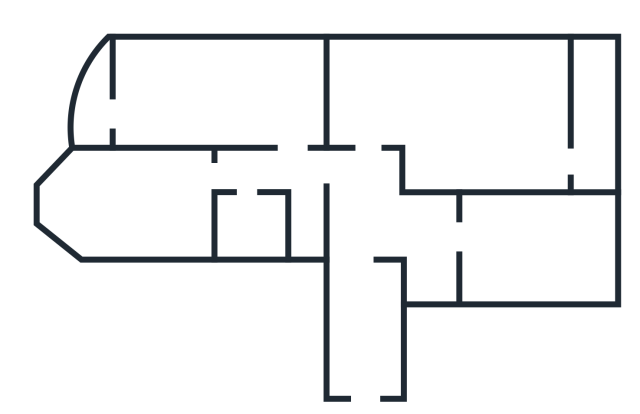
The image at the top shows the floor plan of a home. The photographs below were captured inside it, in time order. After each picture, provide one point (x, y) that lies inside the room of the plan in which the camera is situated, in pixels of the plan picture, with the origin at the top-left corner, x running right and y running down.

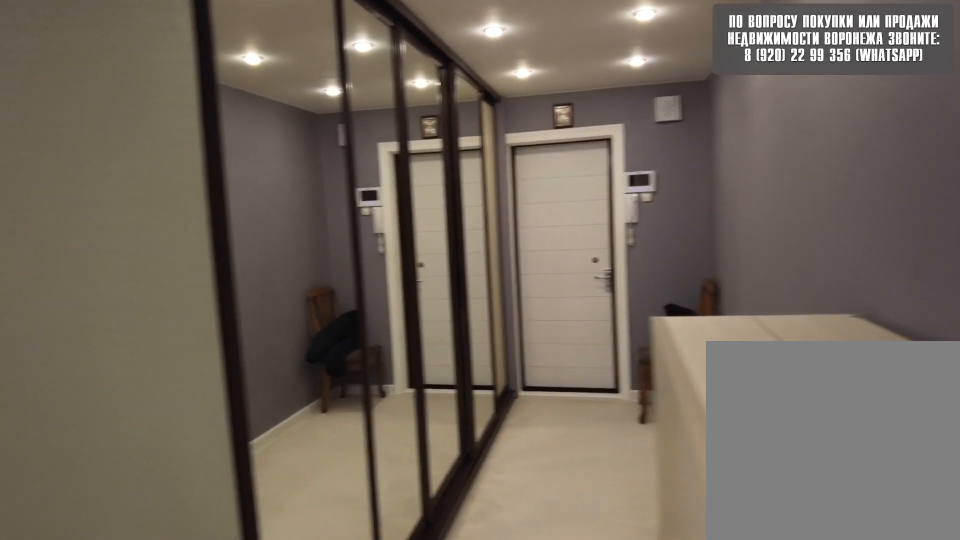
(369, 233)
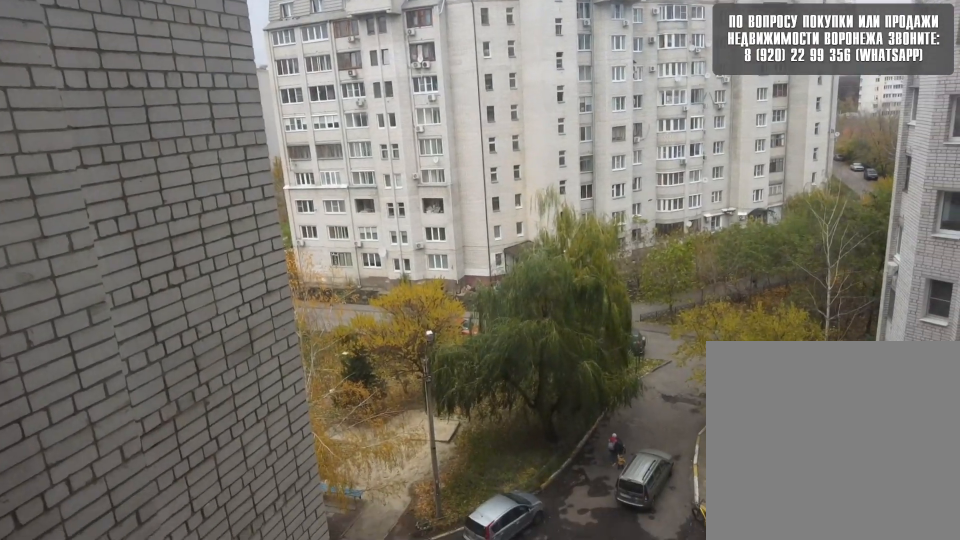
(607, 155)
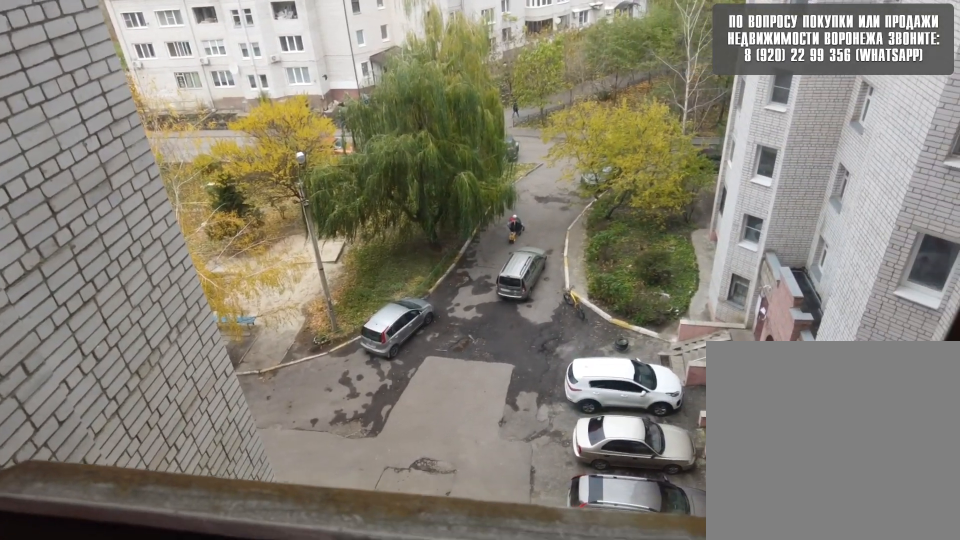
(607, 155)
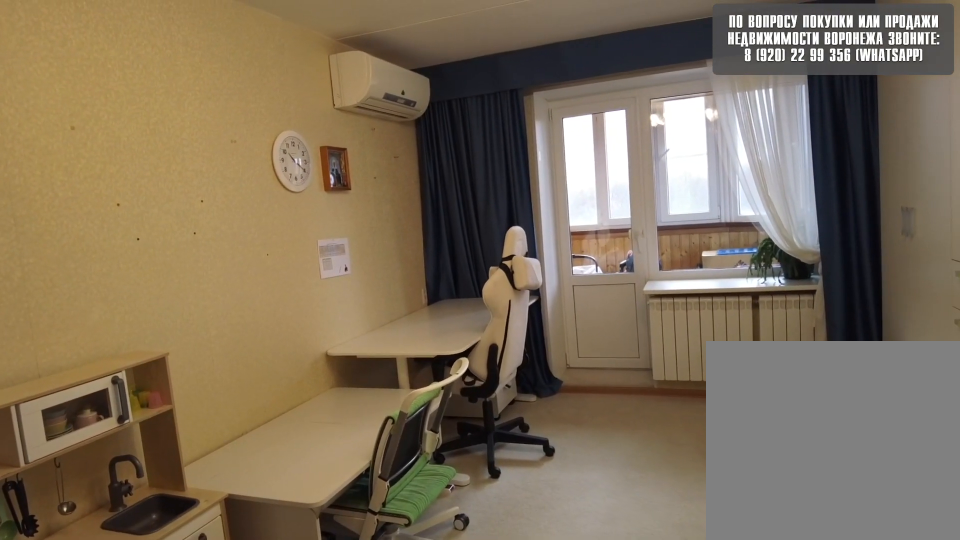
(263, 101)
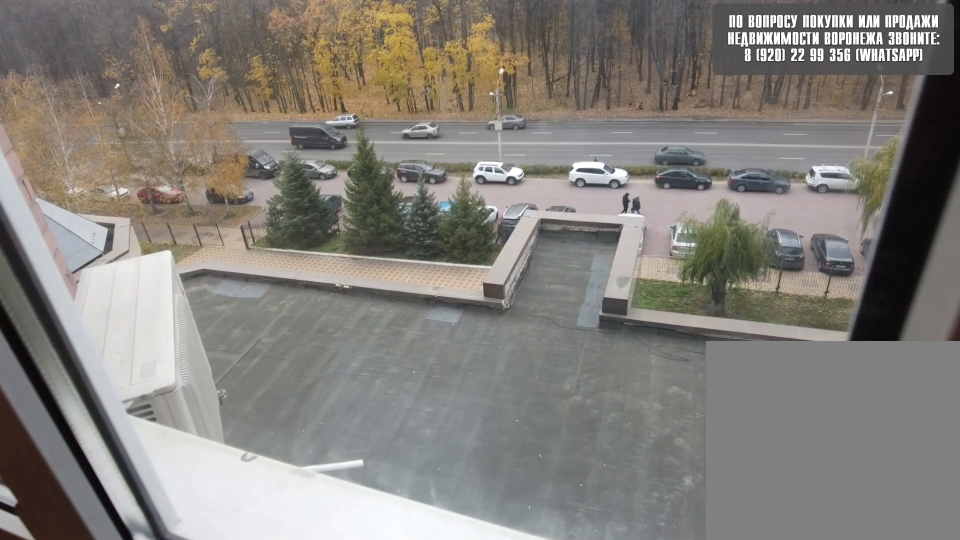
(99, 106)
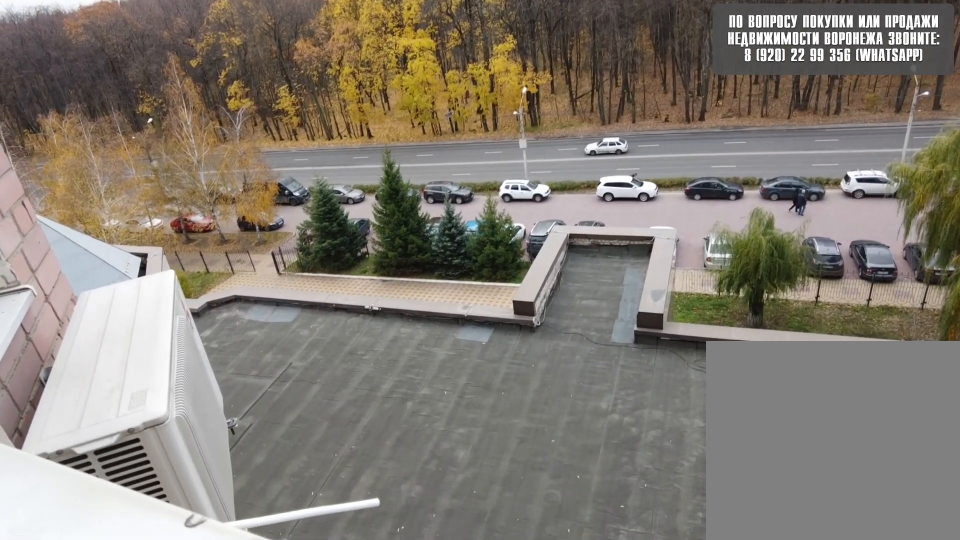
(99, 106)
